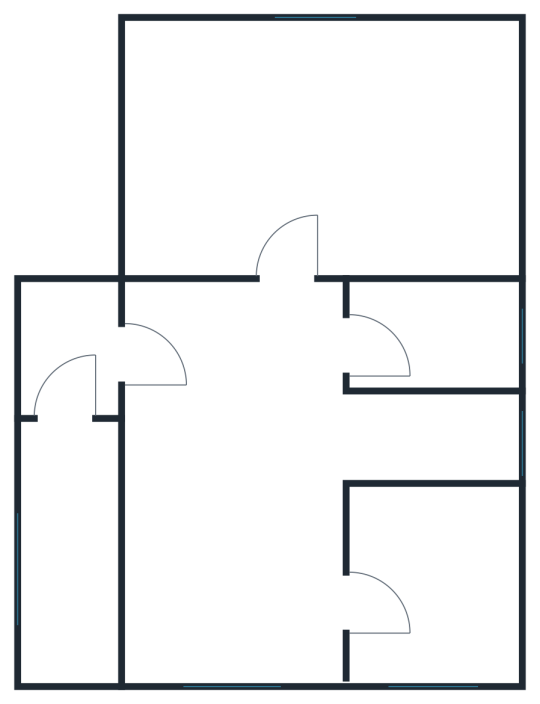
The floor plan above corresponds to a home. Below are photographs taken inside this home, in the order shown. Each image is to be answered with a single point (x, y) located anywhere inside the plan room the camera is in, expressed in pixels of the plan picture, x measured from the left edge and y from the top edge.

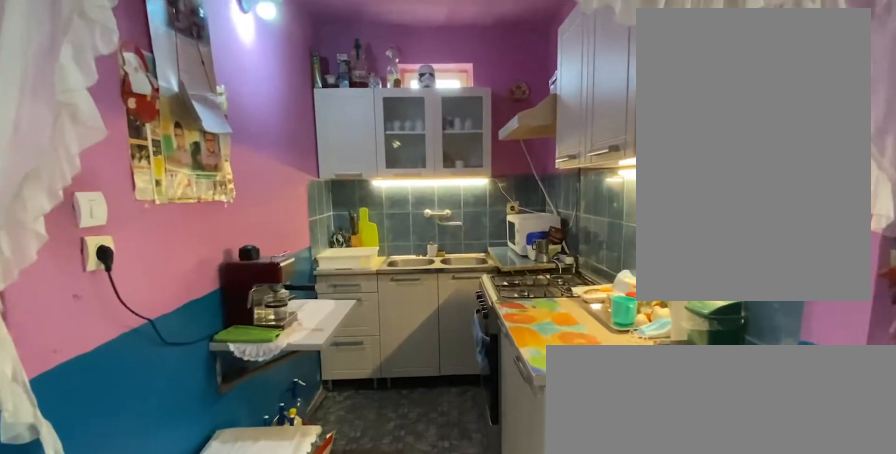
(432, 439)
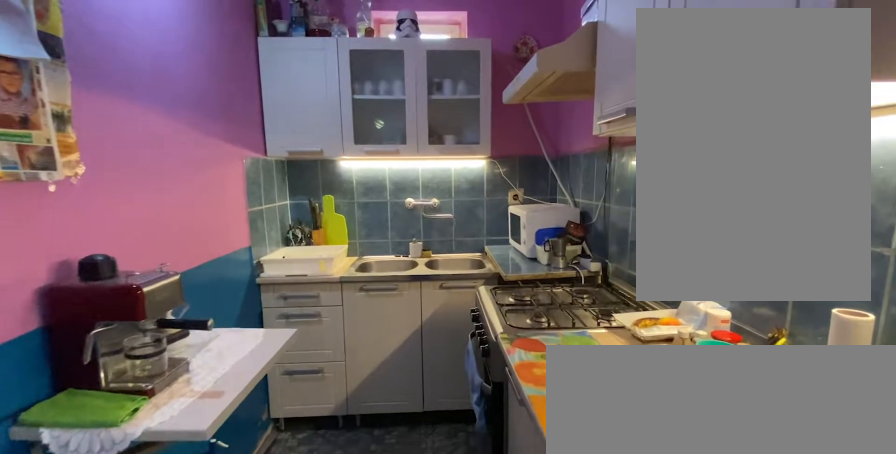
(431, 439)
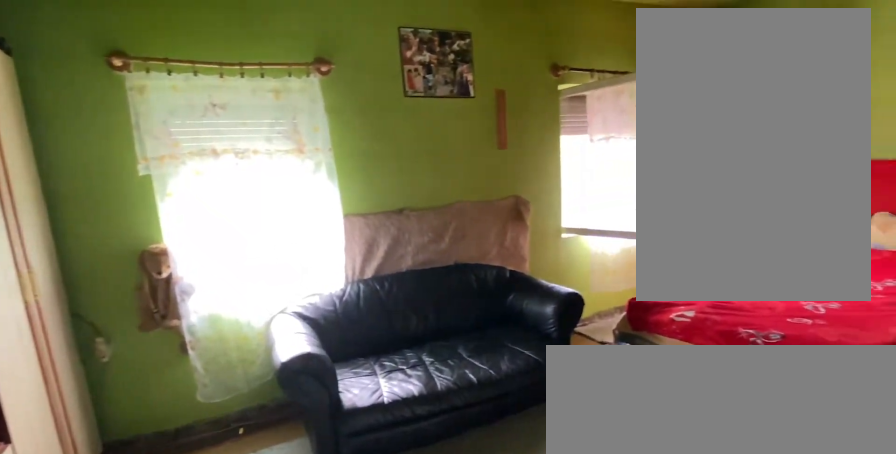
(322, 143)
